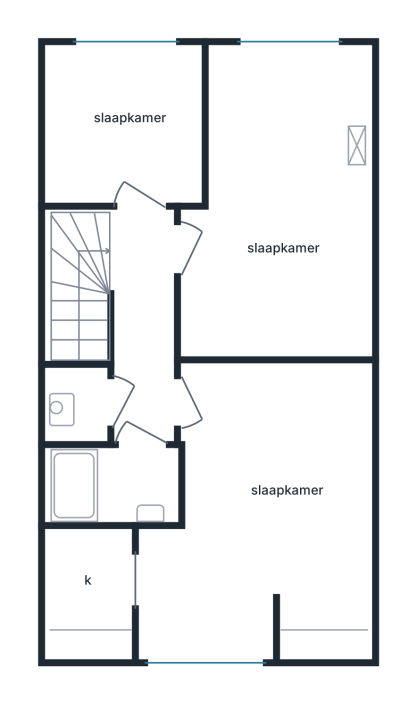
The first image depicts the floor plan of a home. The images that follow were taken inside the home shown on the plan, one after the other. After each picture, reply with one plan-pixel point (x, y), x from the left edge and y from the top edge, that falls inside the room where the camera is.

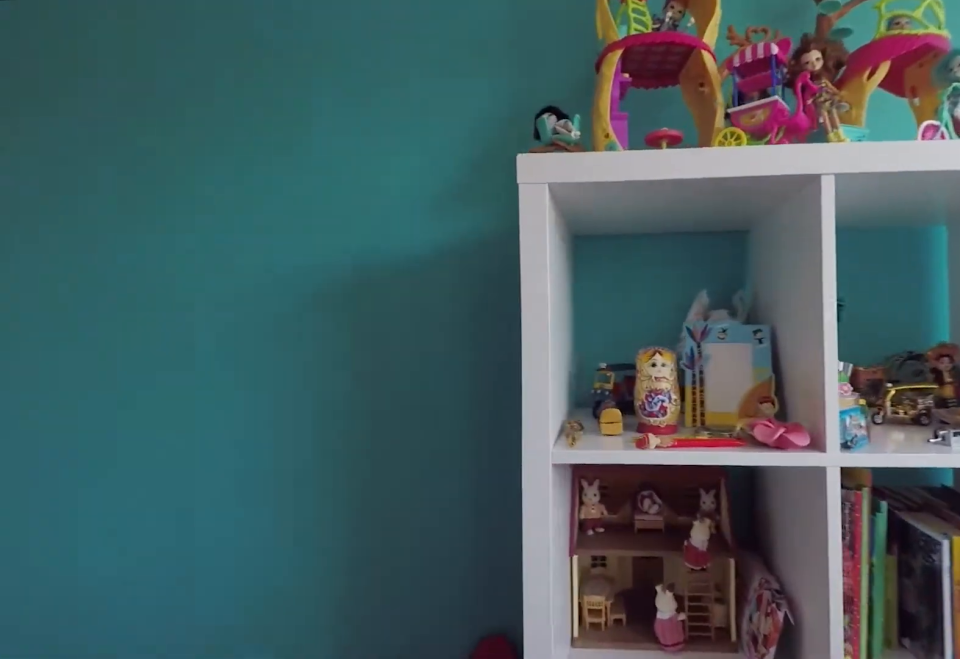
(281, 210)
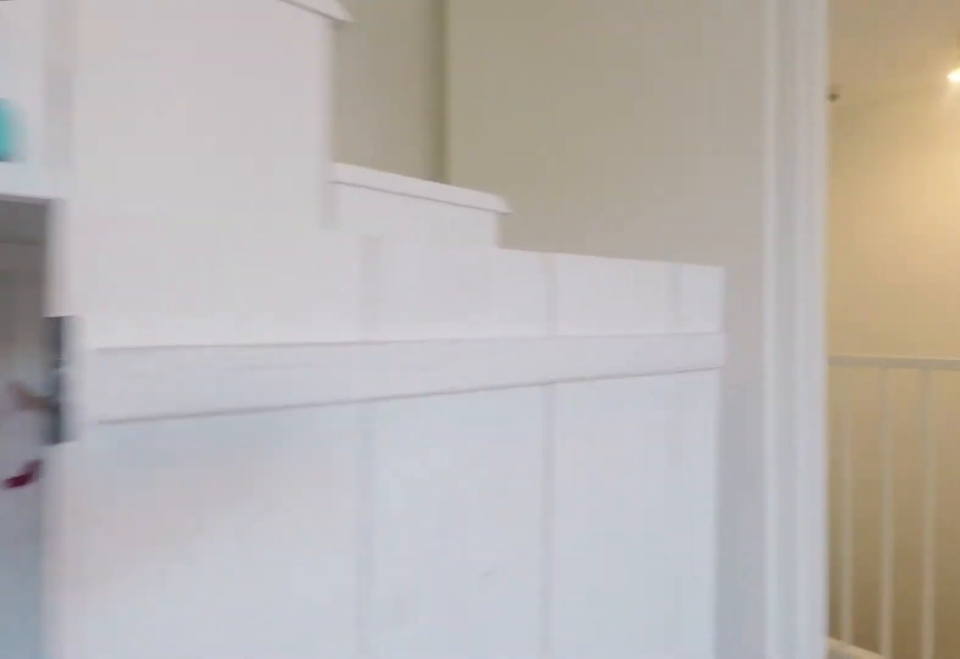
(281, 210)
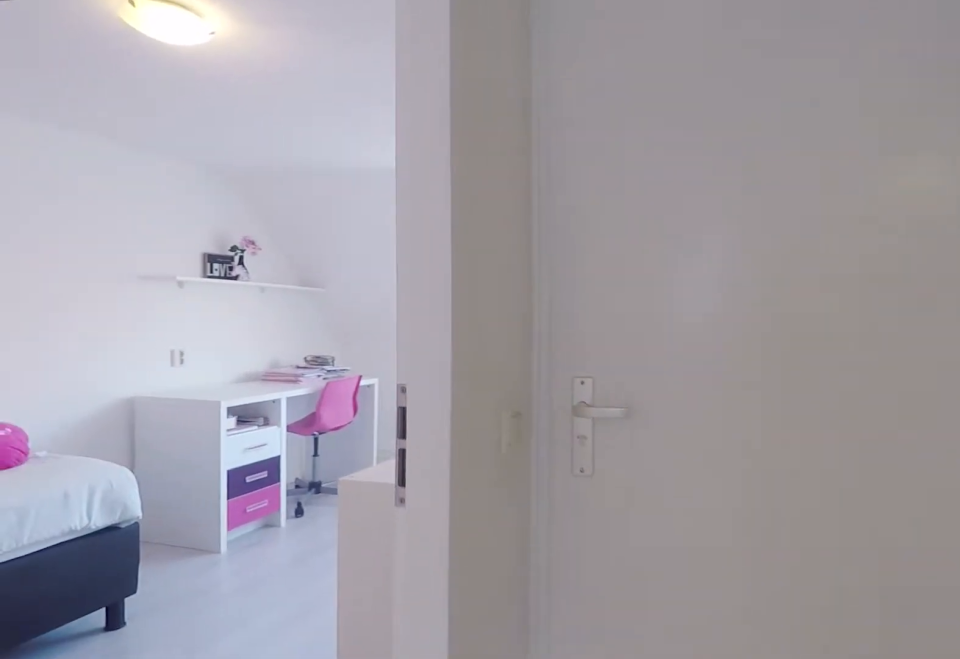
(143, 327)
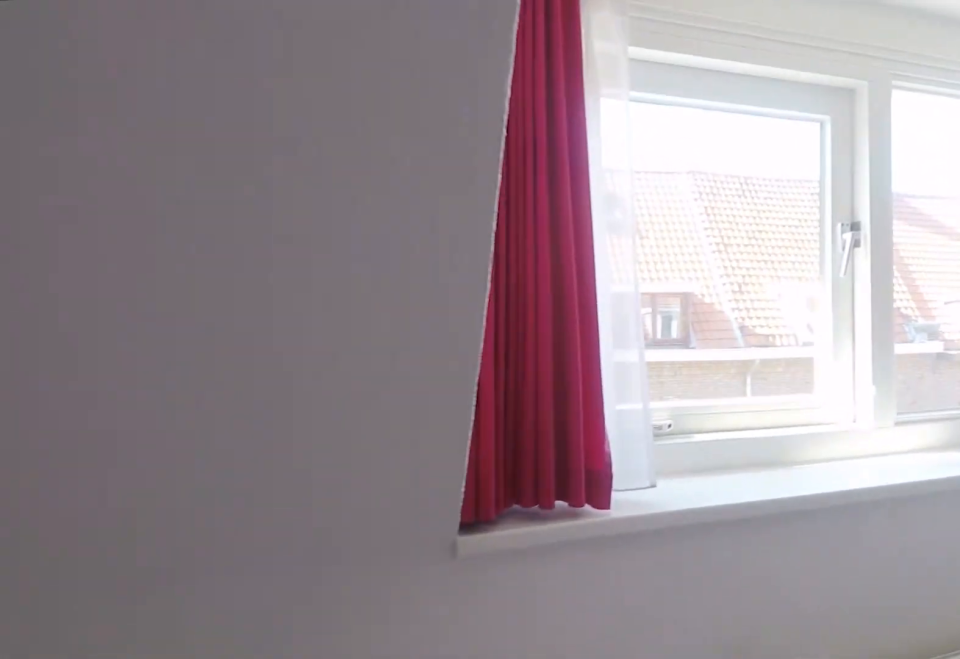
(262, 511)
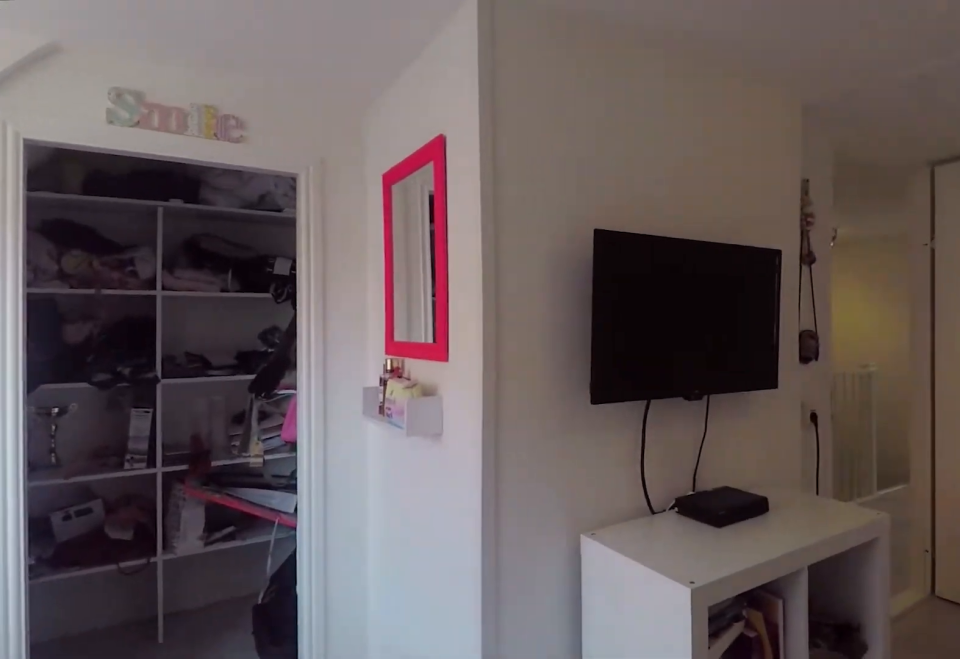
(262, 511)
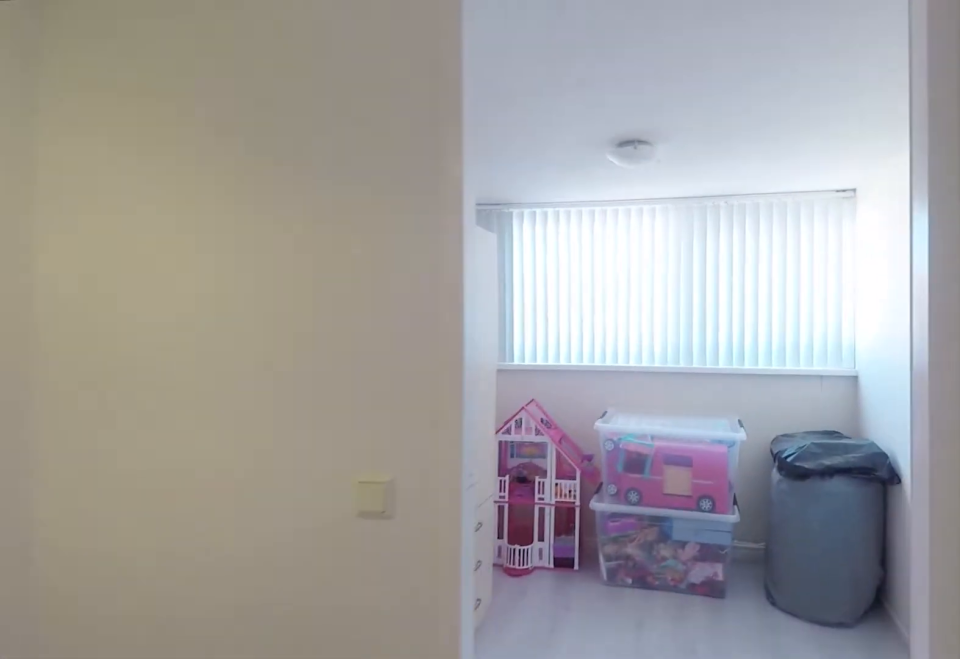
(143, 327)
